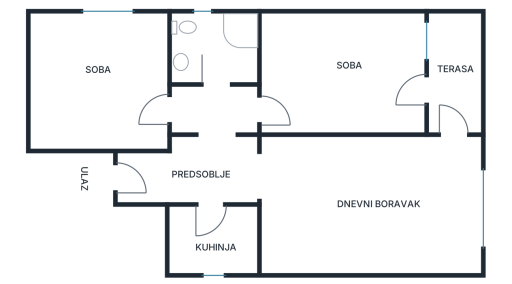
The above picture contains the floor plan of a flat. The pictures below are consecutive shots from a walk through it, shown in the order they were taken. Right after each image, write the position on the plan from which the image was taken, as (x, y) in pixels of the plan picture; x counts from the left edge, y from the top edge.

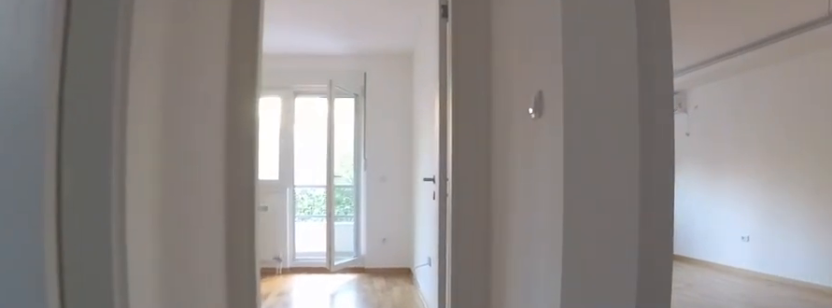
(172, 102)
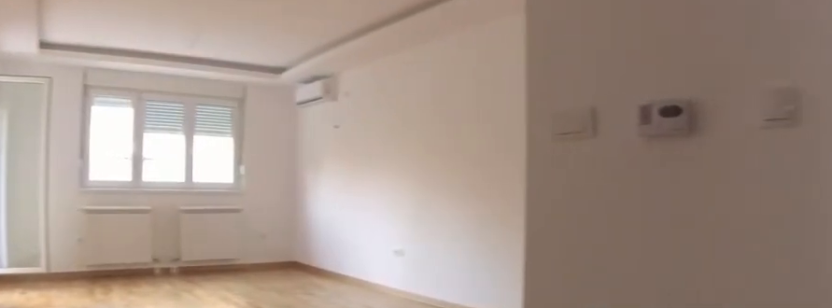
(210, 171)
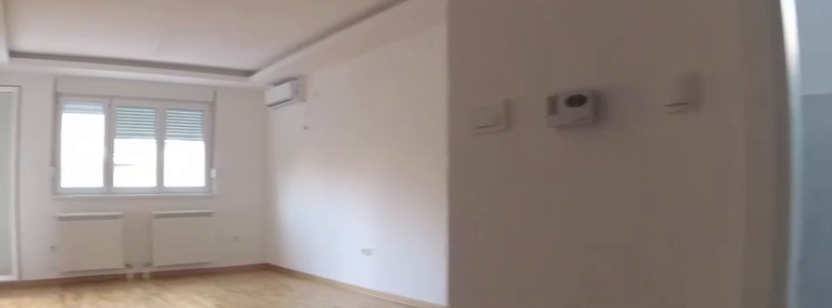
(210, 171)
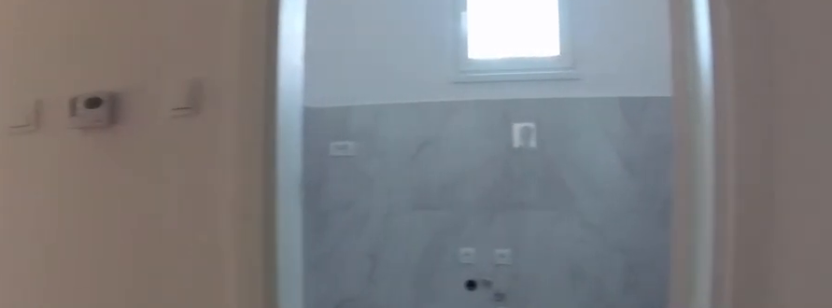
(209, 172)
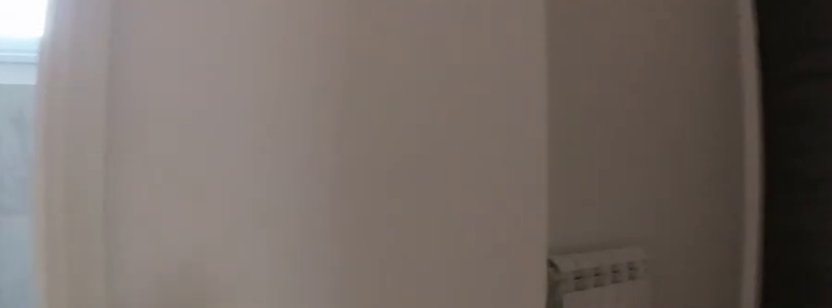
(208, 173)
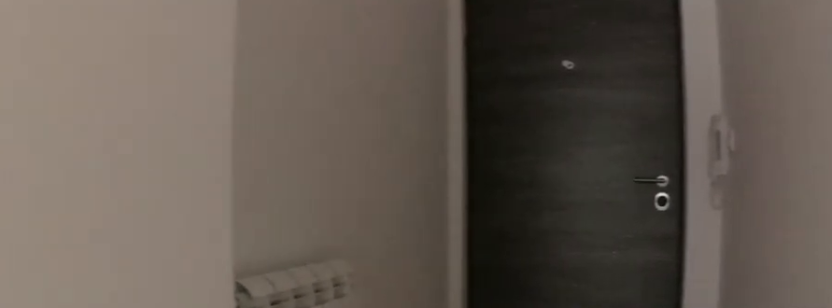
(207, 172)
